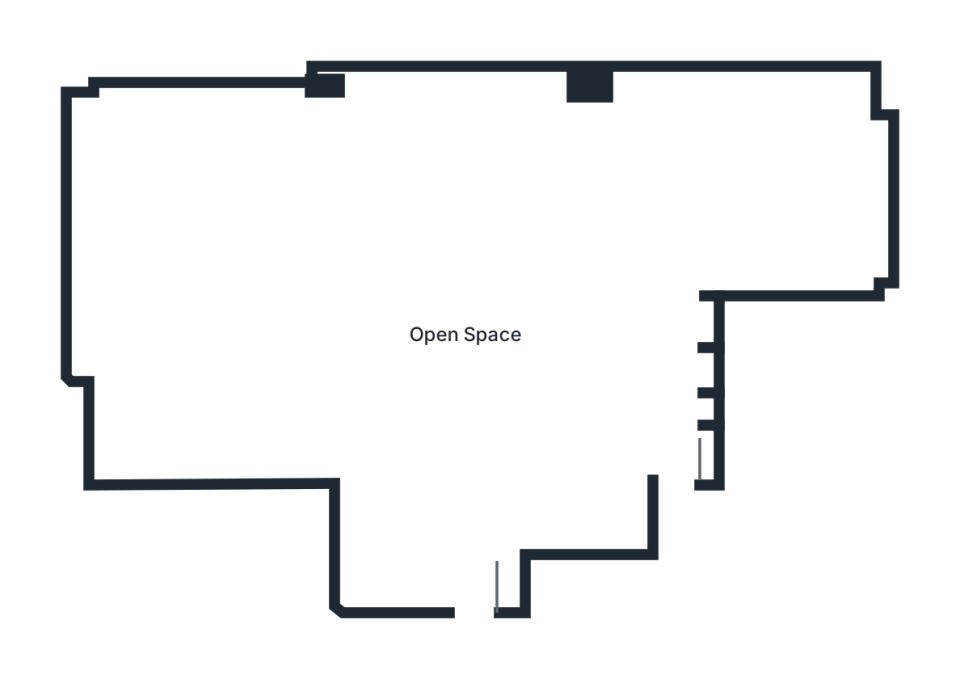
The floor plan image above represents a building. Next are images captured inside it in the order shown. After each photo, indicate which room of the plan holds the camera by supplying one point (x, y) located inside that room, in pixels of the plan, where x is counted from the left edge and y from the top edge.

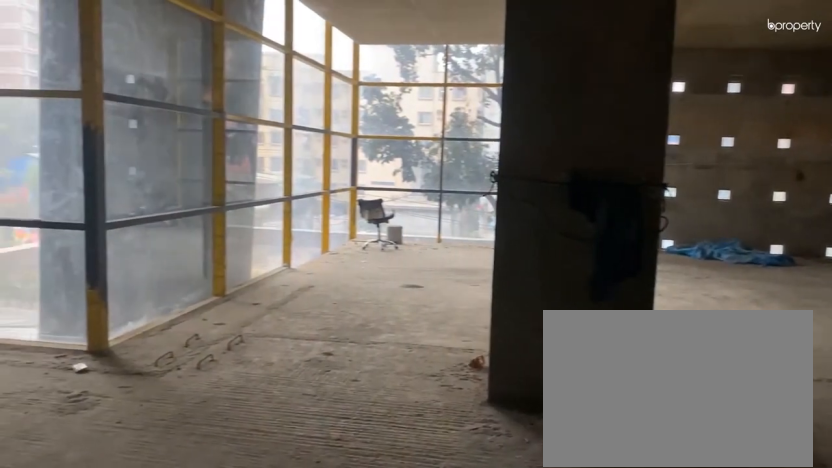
(479, 360)
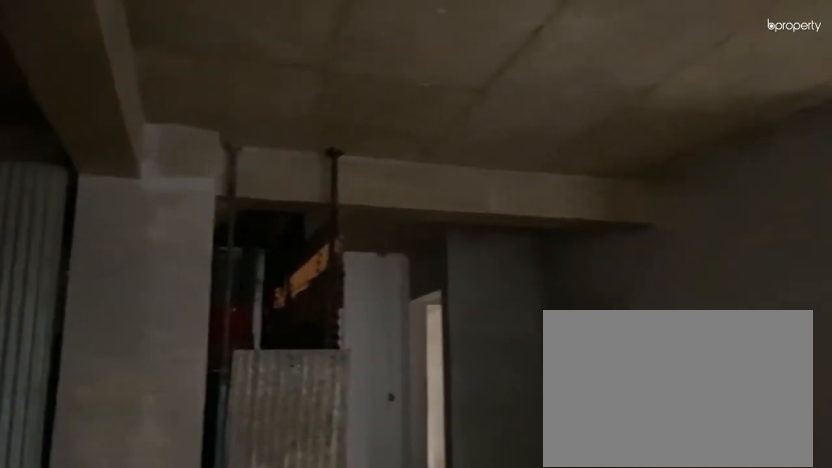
(479, 360)
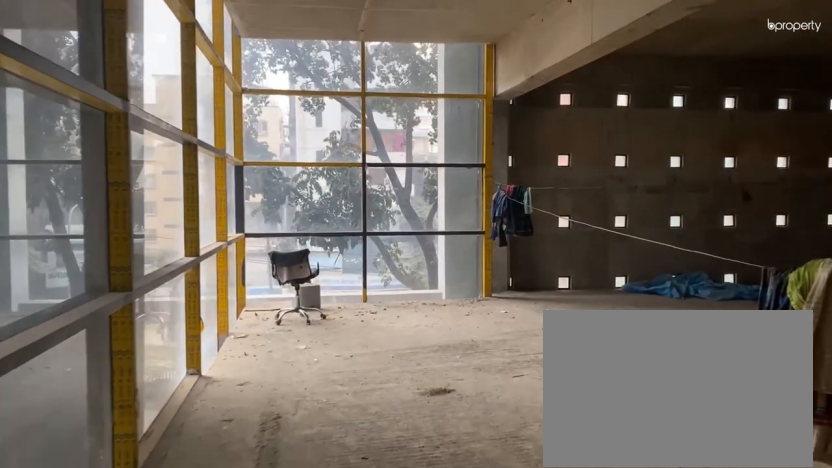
(277, 435)
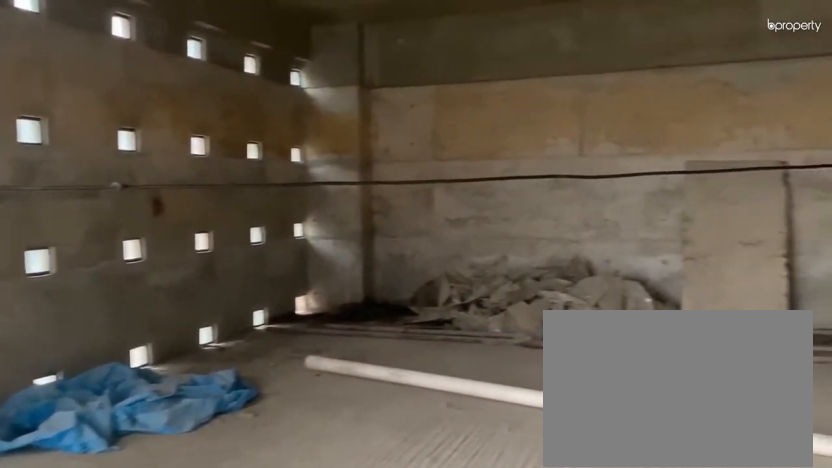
(147, 244)
